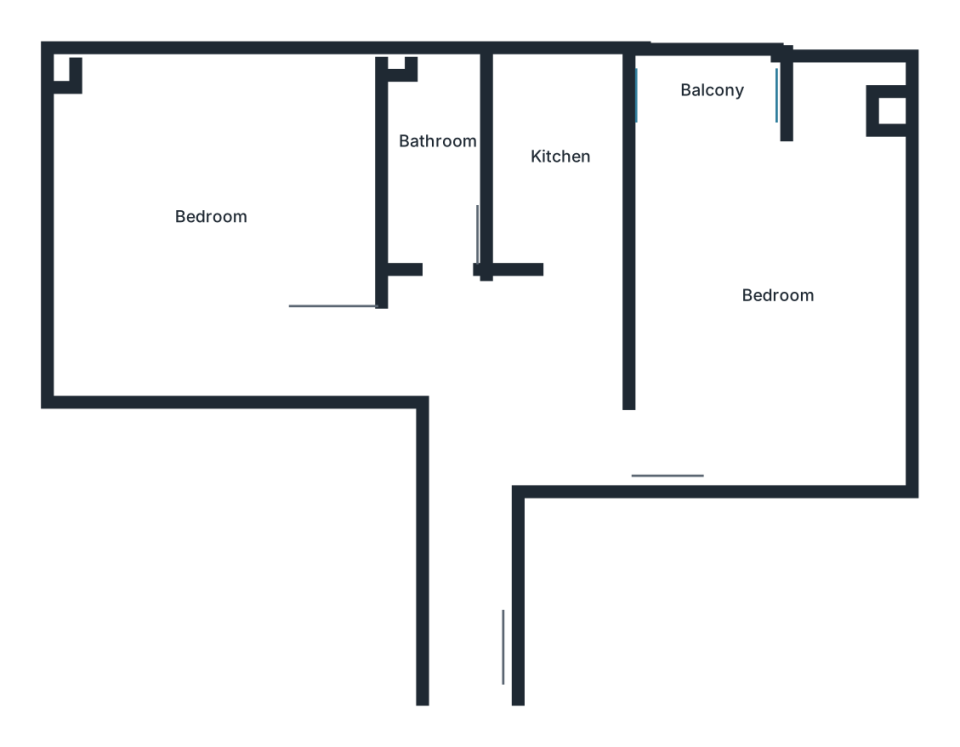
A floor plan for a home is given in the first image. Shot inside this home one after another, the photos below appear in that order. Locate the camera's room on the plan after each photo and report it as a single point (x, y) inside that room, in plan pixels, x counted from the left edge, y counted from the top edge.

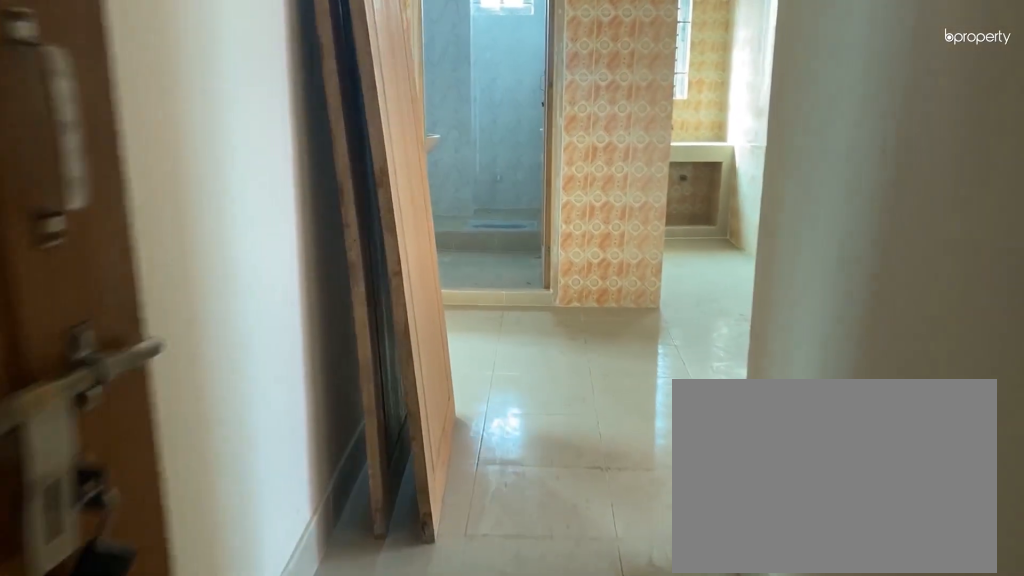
(474, 620)
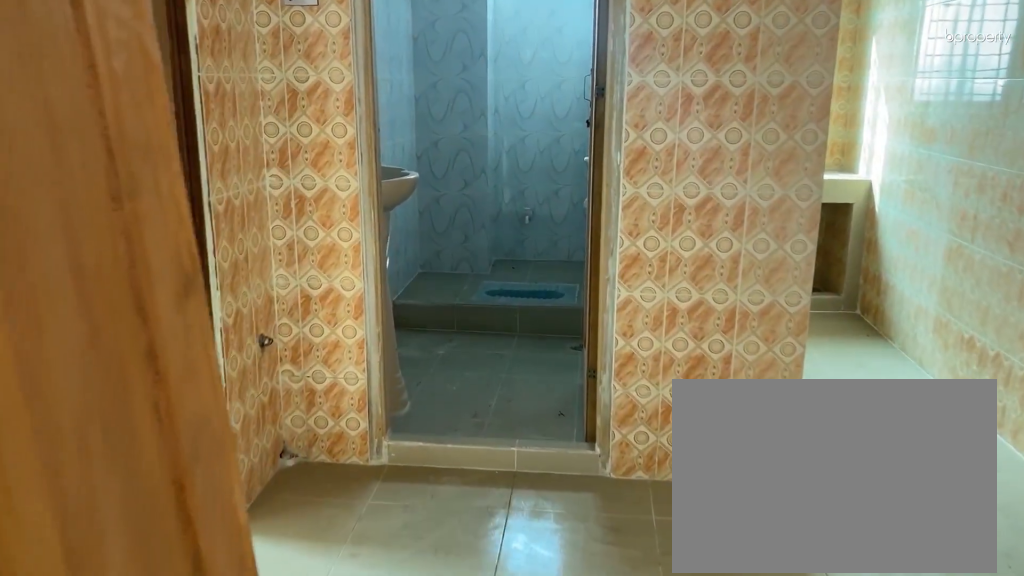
(505, 382)
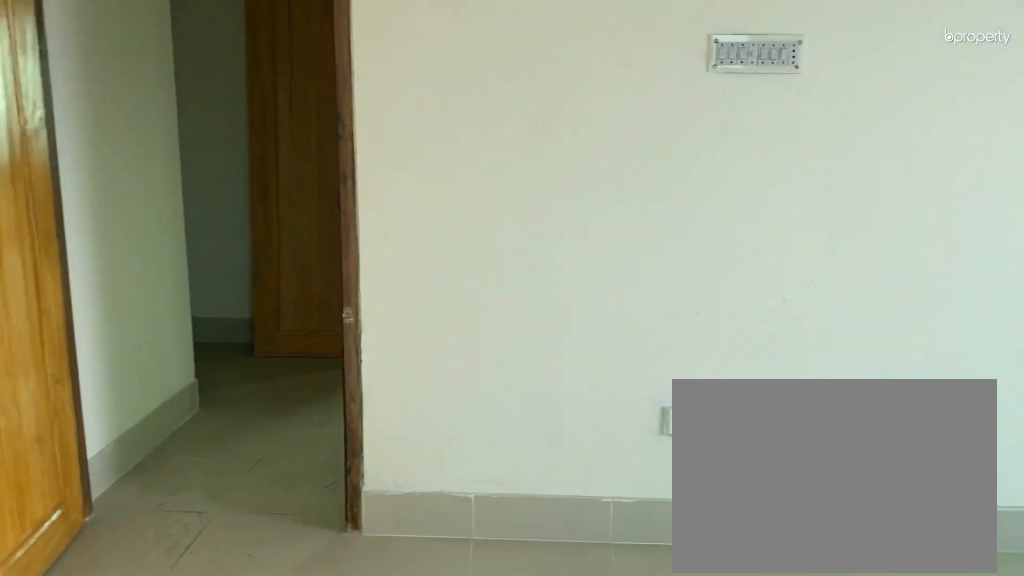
(773, 283)
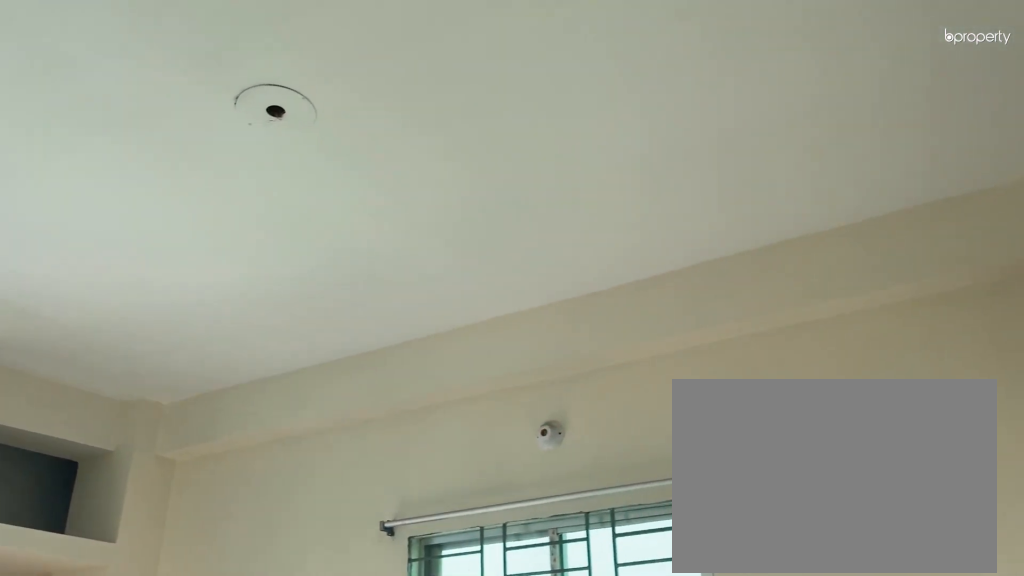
(773, 283)
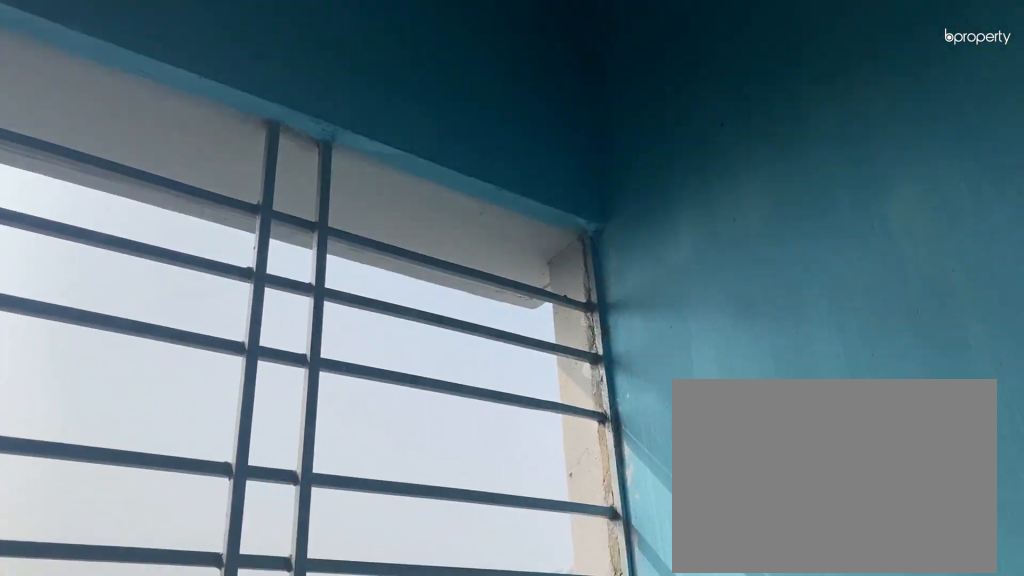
(702, 103)
